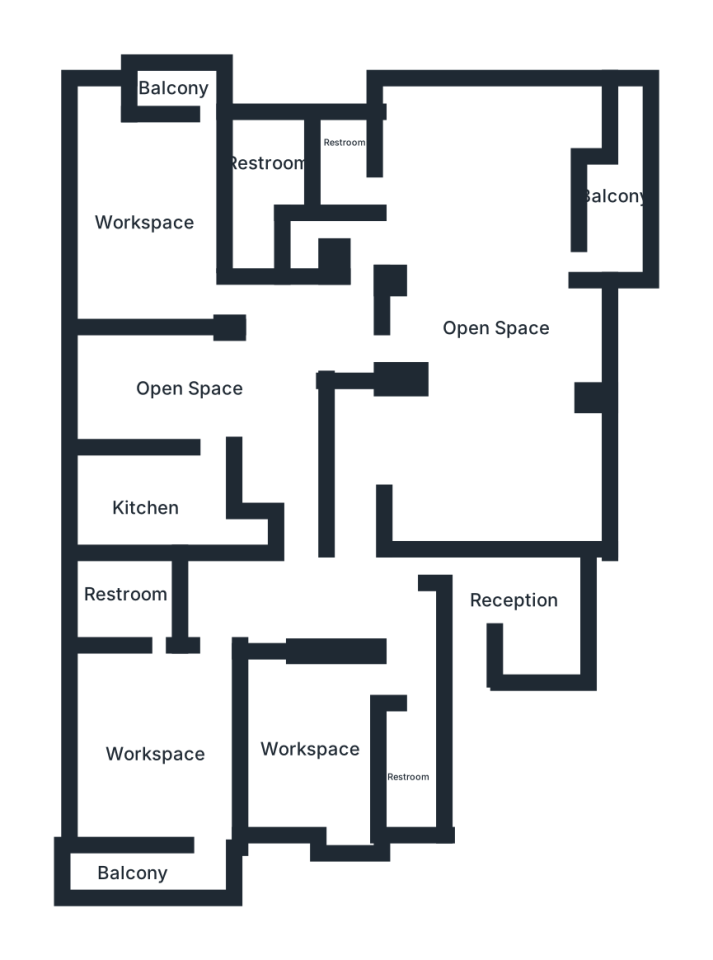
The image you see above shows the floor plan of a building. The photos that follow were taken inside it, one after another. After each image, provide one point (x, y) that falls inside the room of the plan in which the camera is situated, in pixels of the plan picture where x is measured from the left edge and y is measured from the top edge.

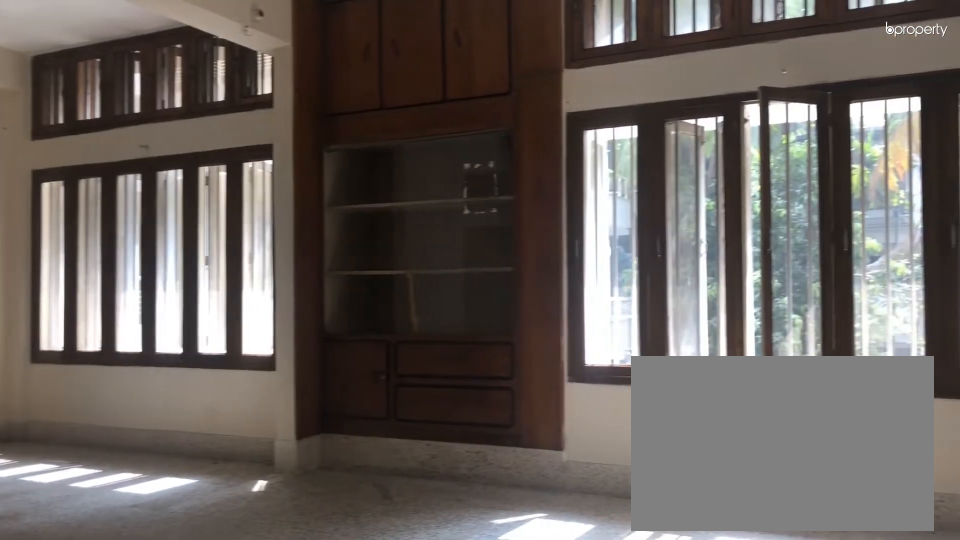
(482, 449)
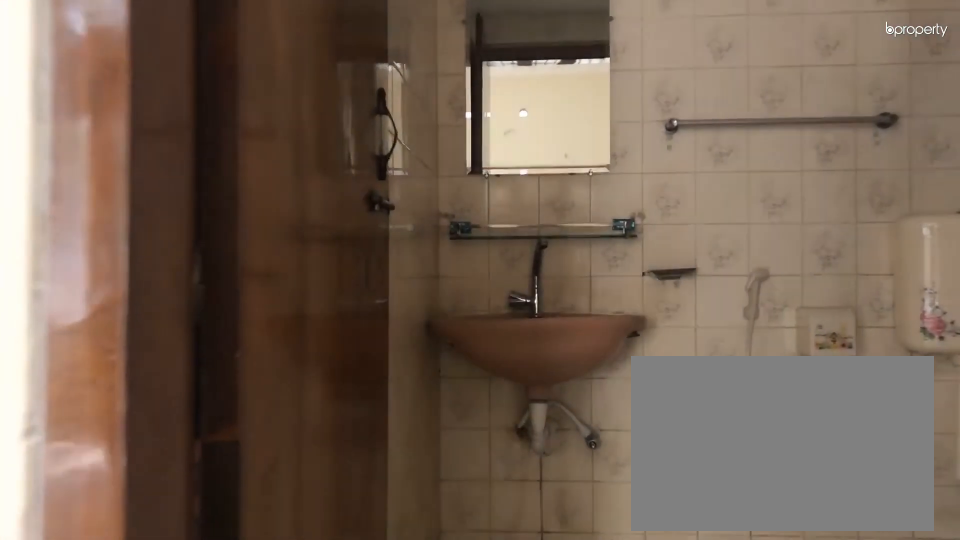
(344, 170)
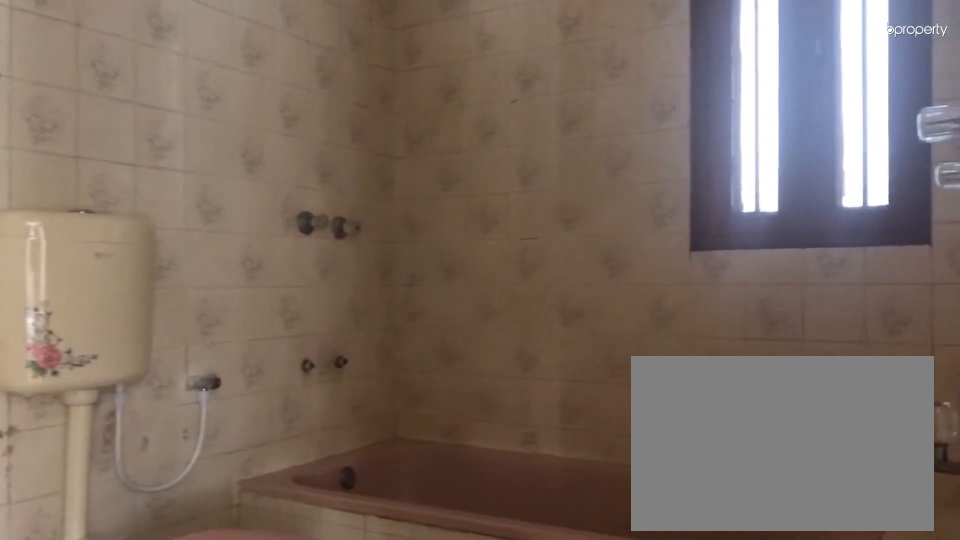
(344, 170)
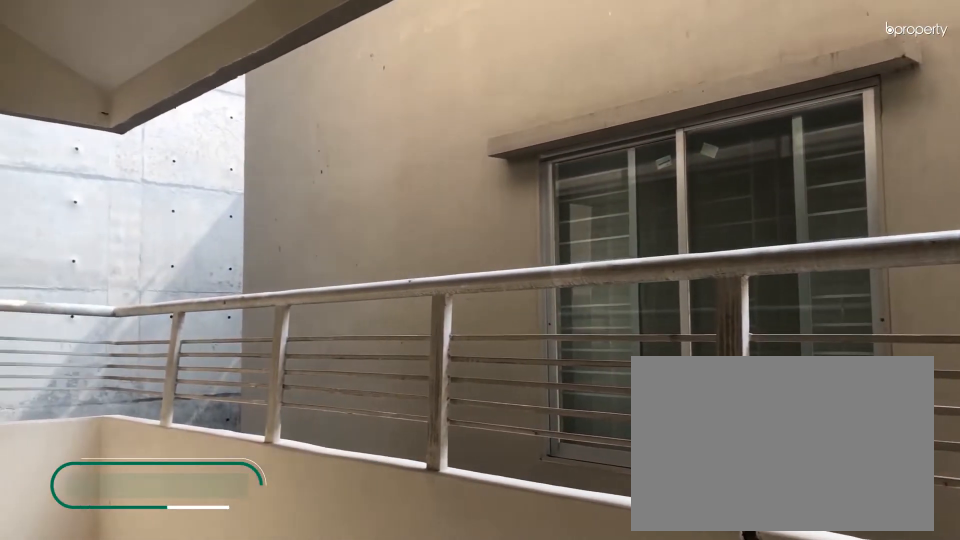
(607, 204)
